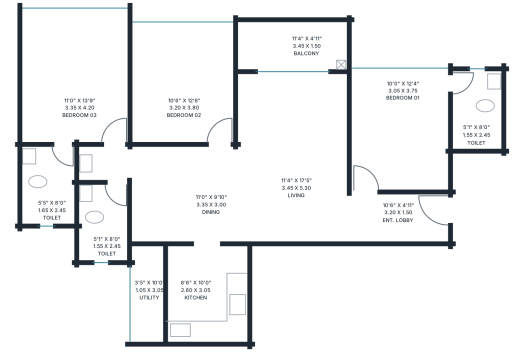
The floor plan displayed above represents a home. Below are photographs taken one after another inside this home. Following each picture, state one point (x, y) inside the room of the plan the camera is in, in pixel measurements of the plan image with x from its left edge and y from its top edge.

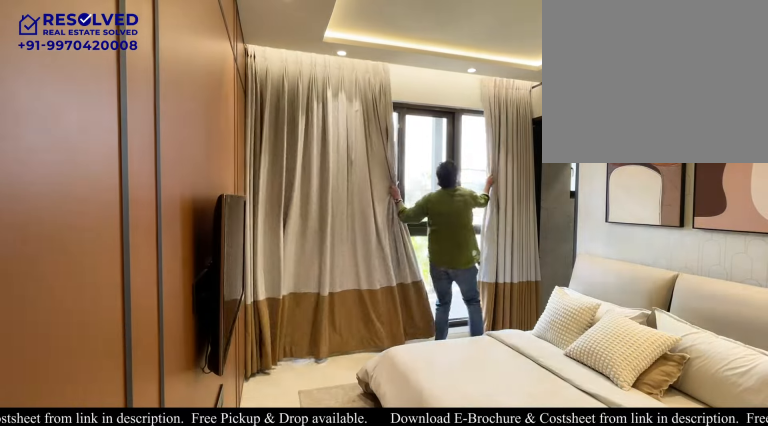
(400, 129)
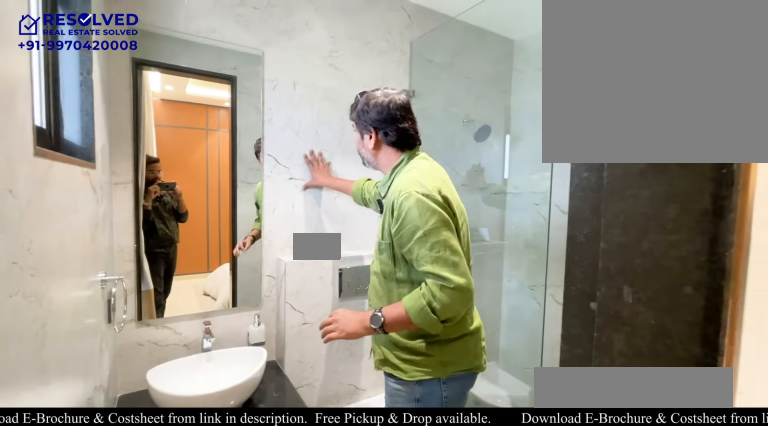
(476, 111)
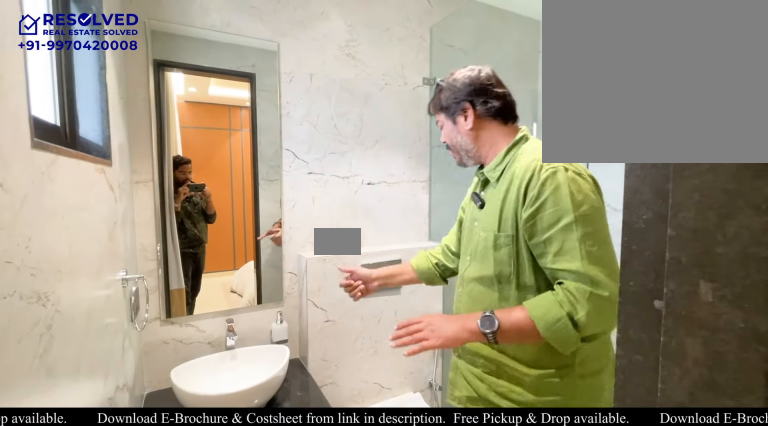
(476, 111)
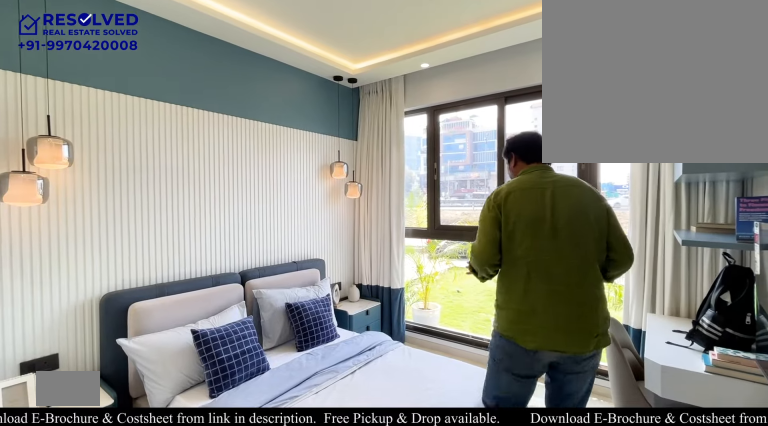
(182, 82)
